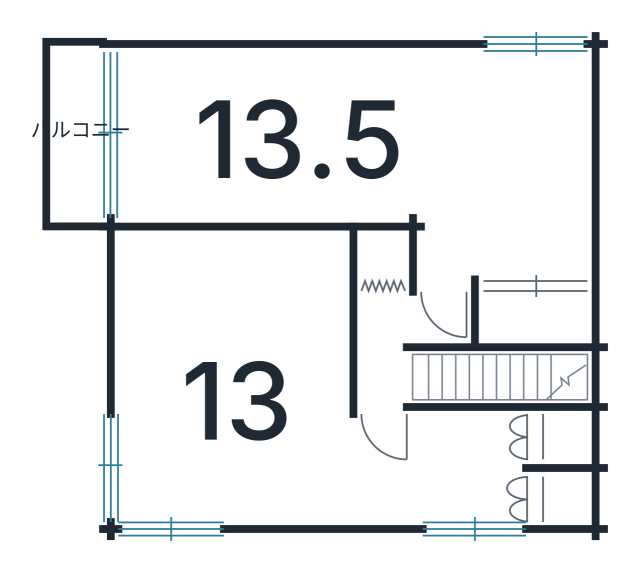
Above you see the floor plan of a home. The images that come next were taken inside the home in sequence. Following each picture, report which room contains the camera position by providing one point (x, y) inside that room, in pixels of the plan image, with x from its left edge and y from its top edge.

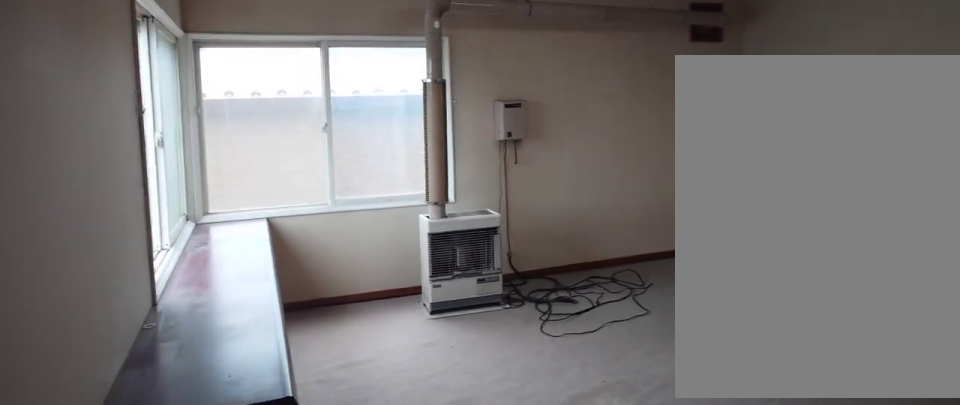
(225, 395)
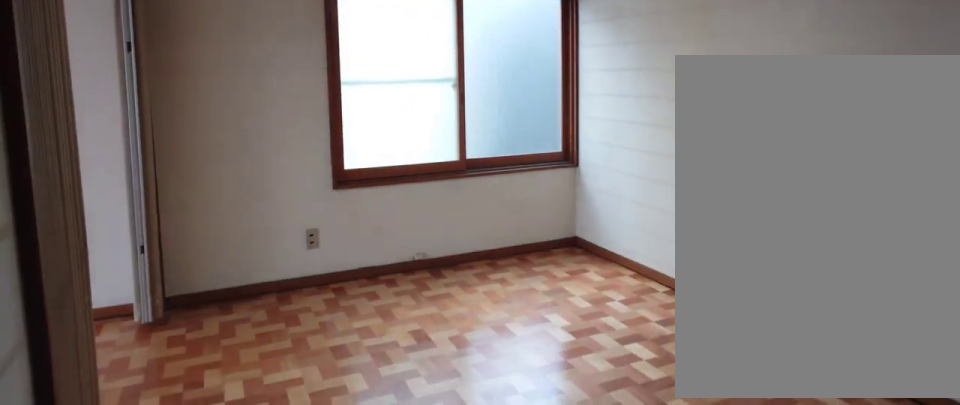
(346, 128)
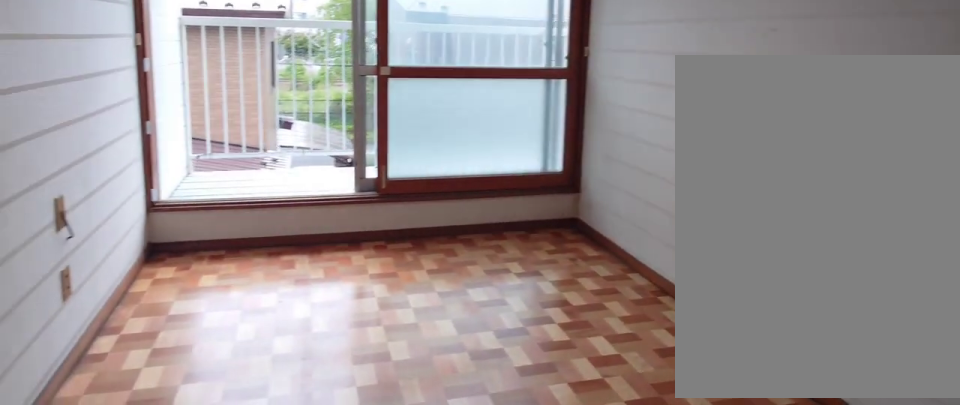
(346, 128)
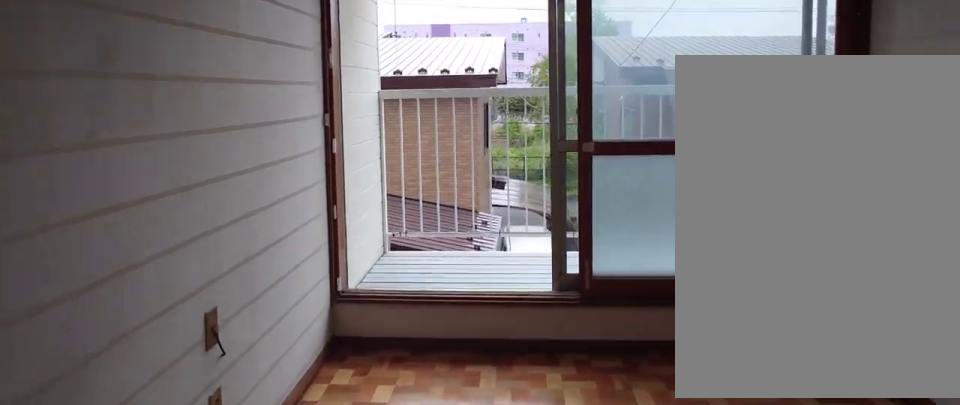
(346, 128)
